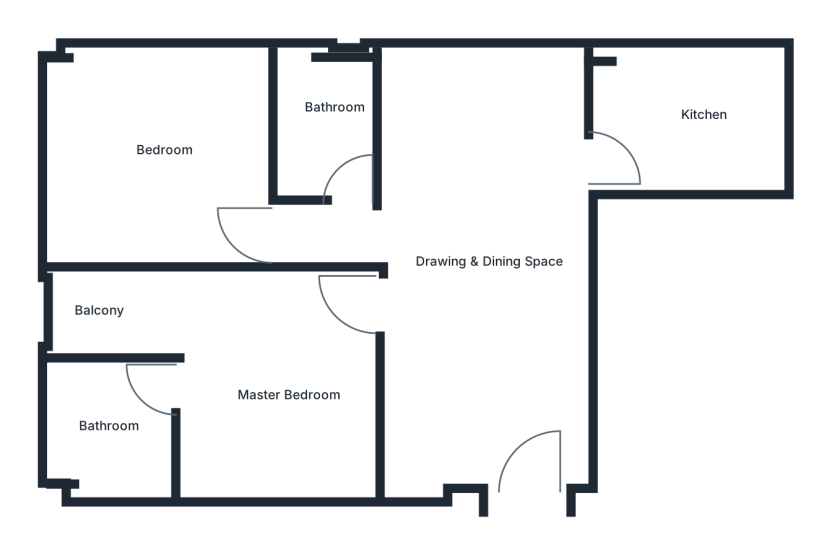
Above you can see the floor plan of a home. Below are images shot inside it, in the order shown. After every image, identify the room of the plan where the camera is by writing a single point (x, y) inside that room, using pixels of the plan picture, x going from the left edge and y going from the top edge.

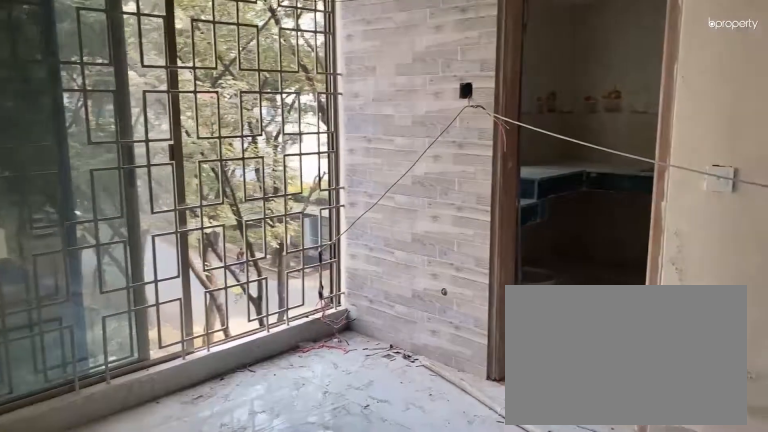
(498, 222)
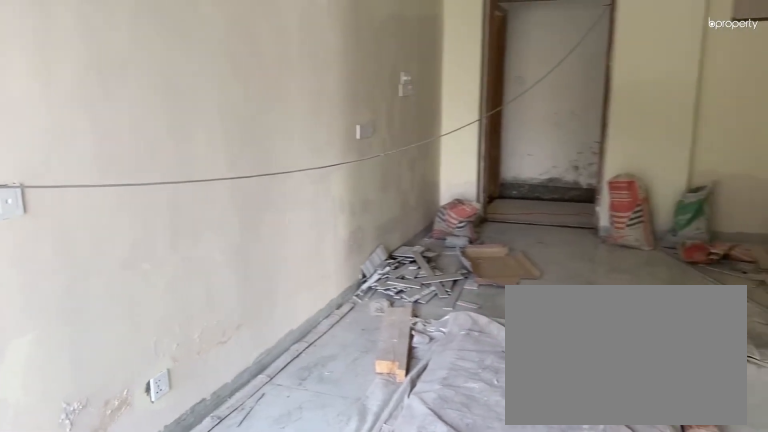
(498, 222)
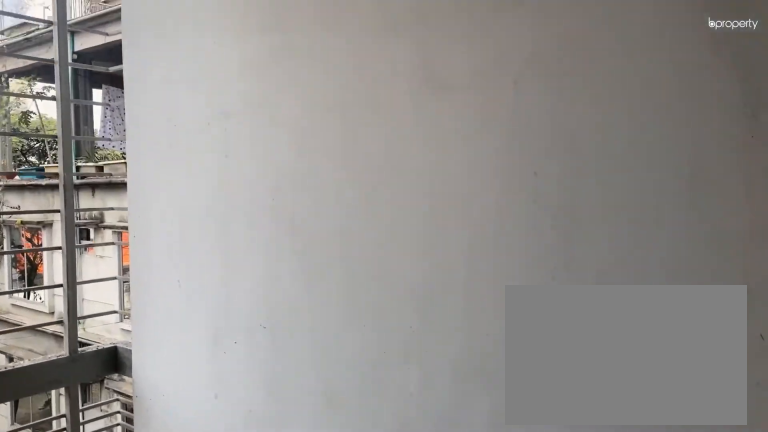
(94, 308)
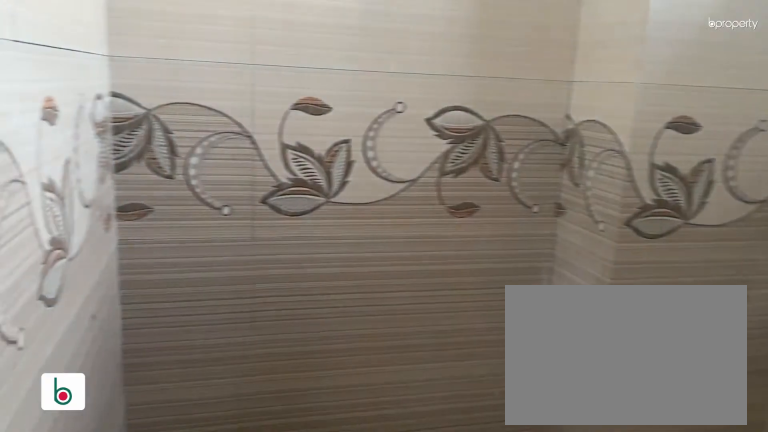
(111, 427)
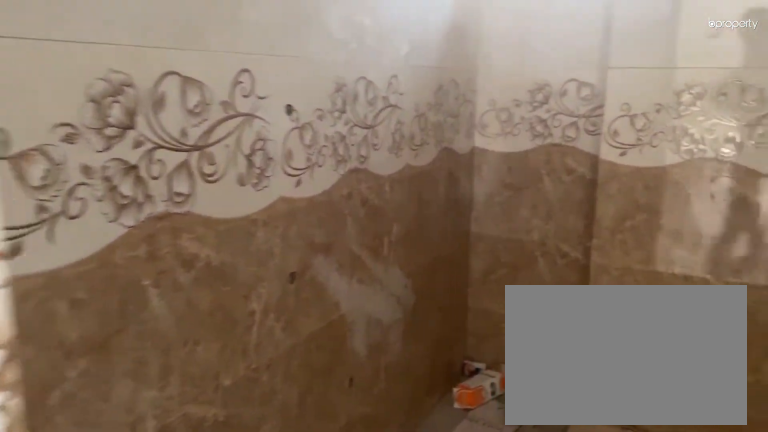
(343, 189)
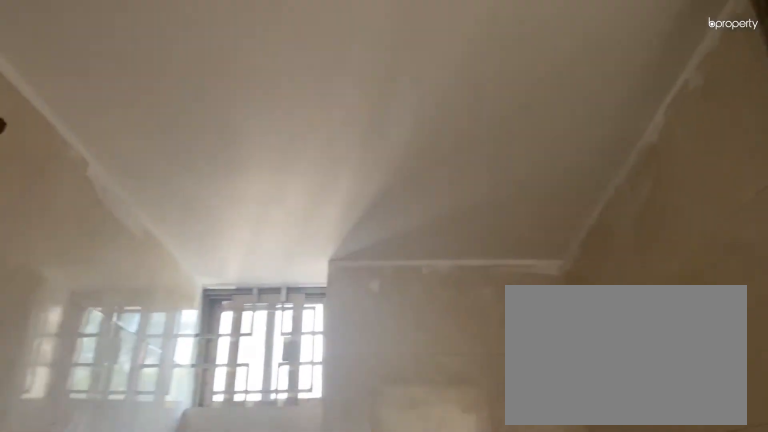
(343, 189)
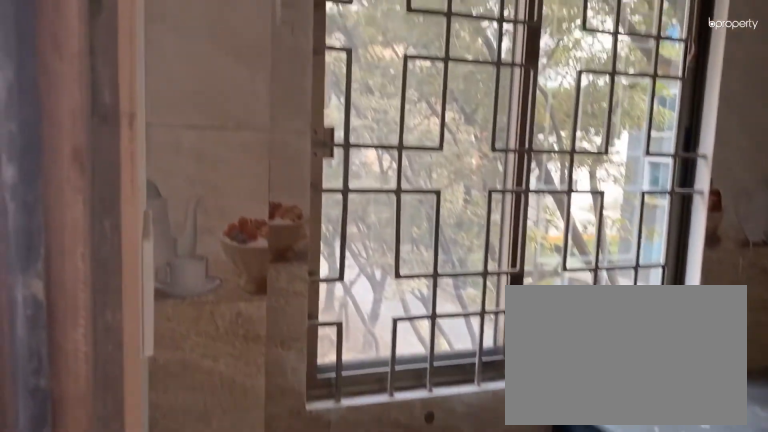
(680, 133)
